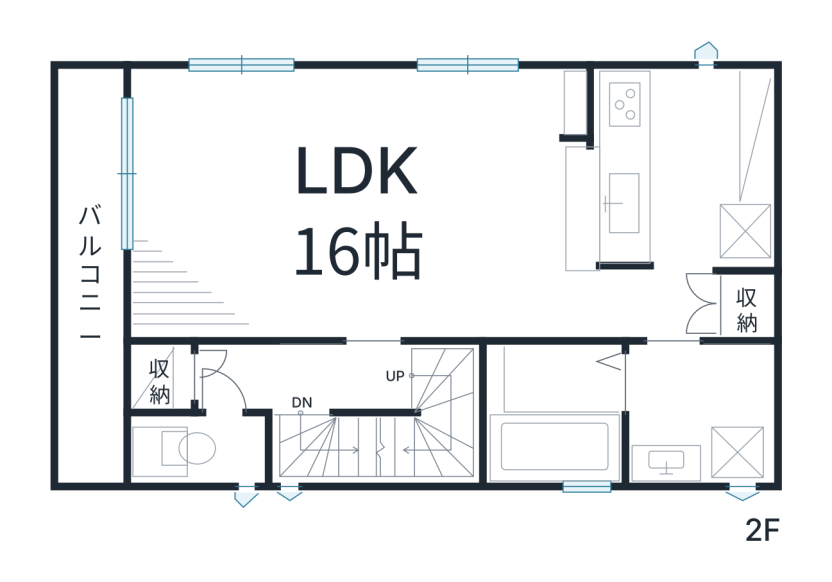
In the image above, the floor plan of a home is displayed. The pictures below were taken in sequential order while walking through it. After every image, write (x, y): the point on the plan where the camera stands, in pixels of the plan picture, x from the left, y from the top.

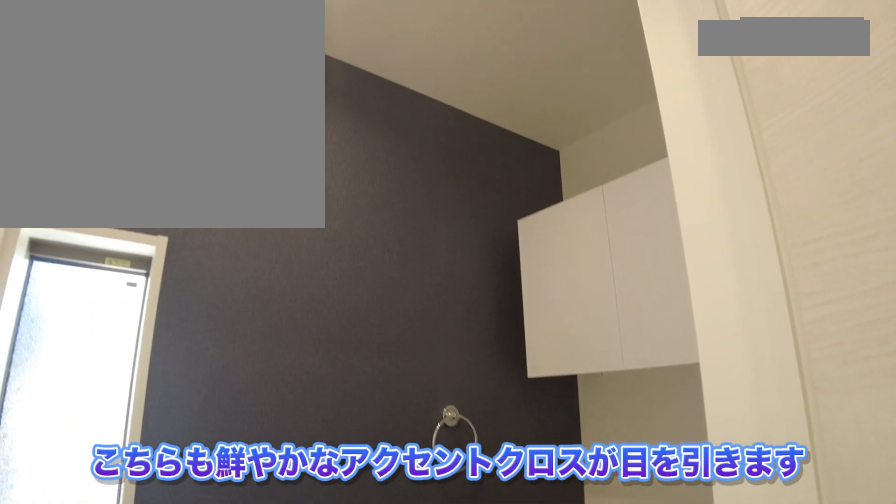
(211, 443)
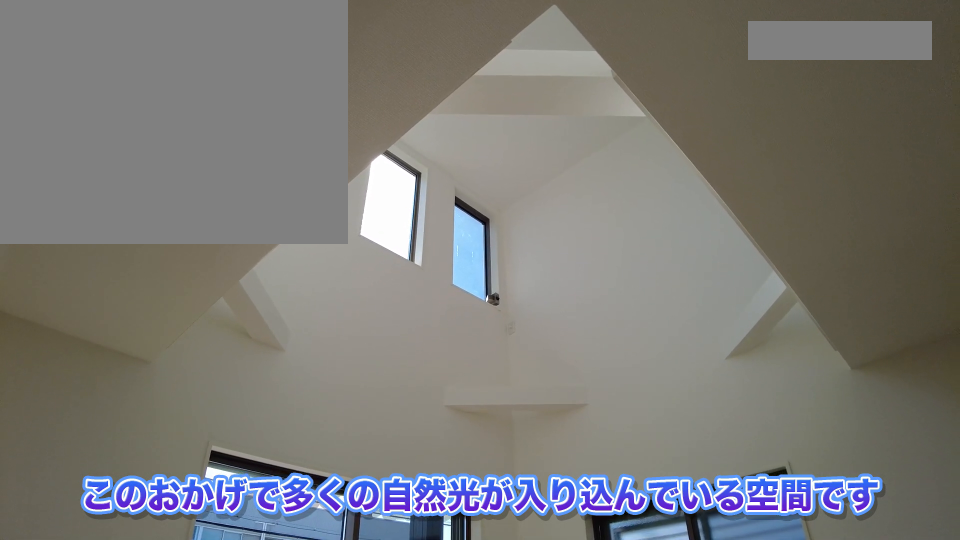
(408, 237)
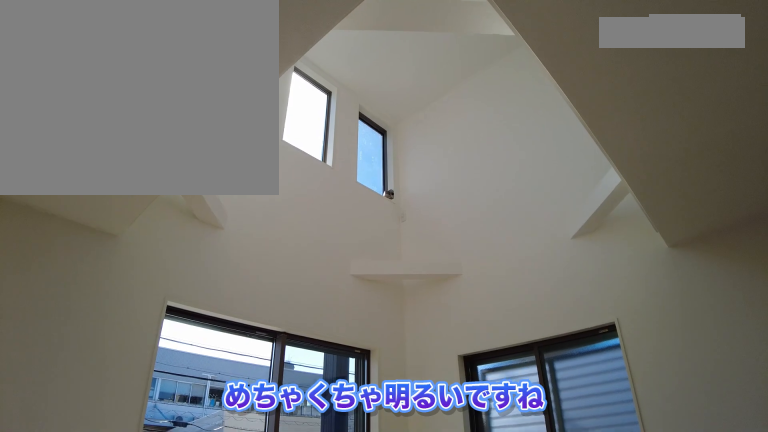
(408, 240)
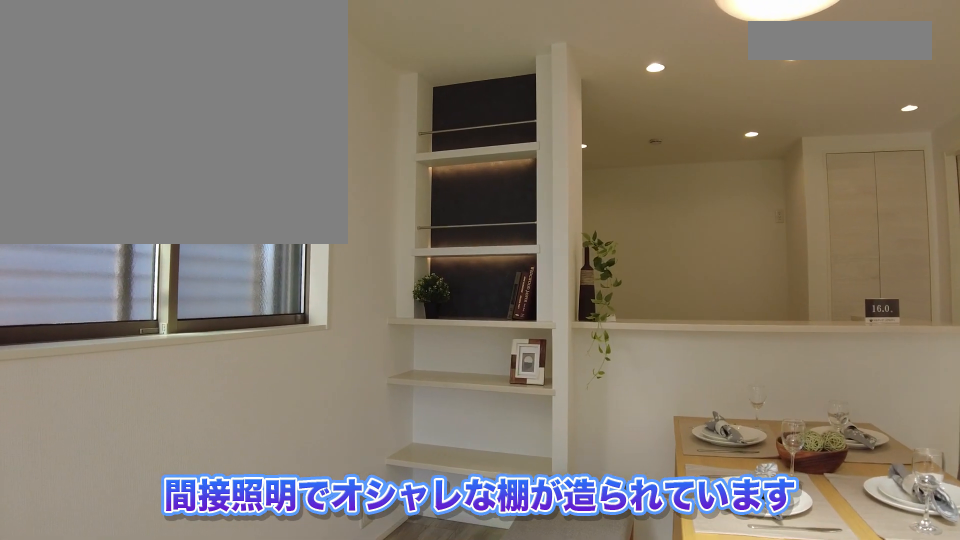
(405, 244)
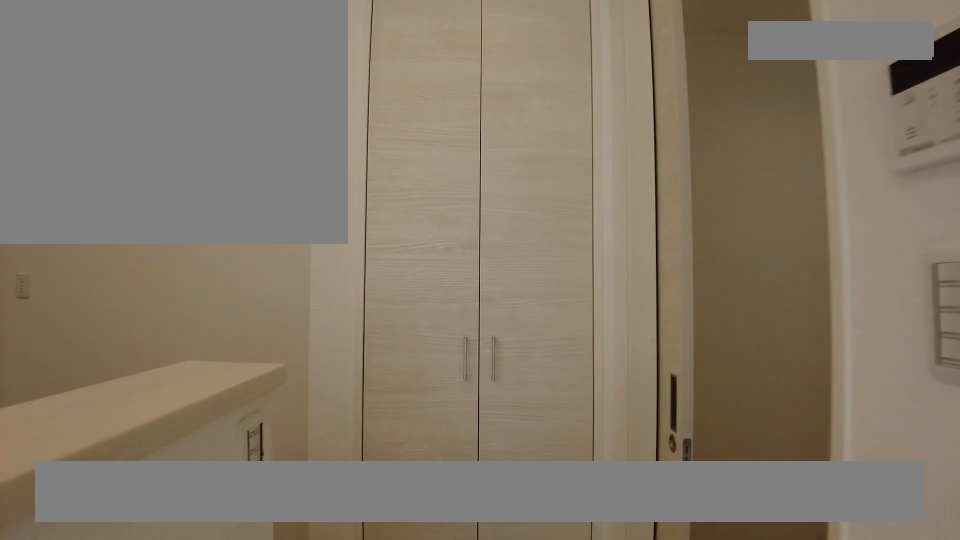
(633, 309)
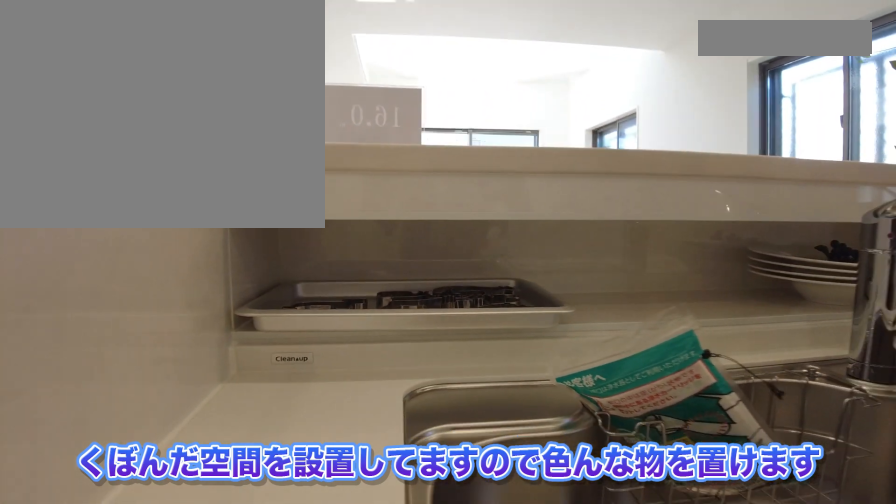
(684, 195)
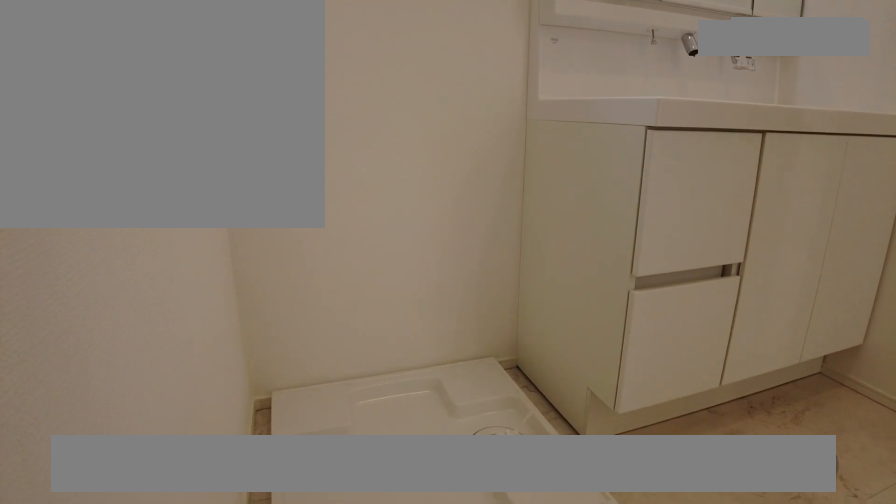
(717, 393)
